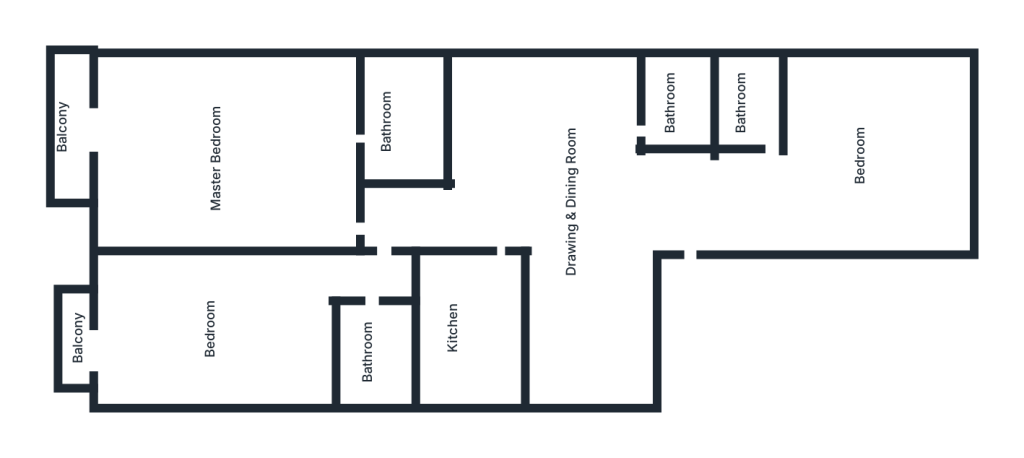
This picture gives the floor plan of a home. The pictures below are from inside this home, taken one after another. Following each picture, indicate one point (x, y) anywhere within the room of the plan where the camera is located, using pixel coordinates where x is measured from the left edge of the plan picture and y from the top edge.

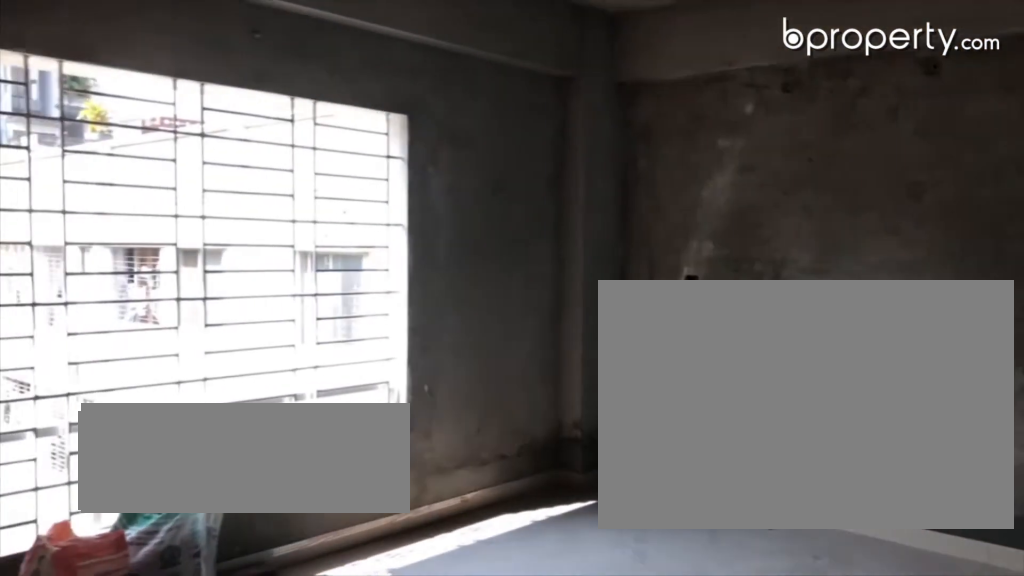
(850, 174)
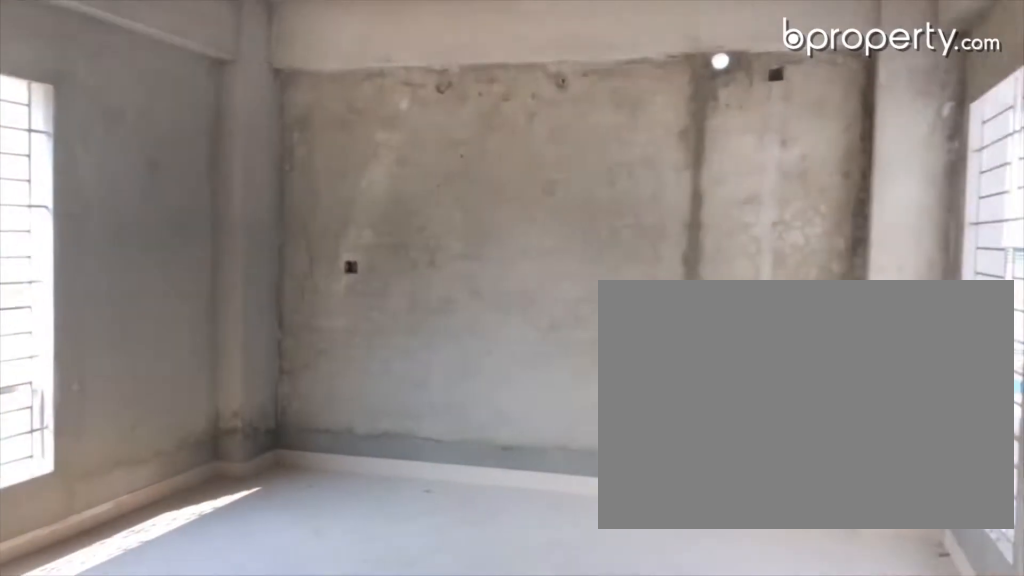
(850, 174)
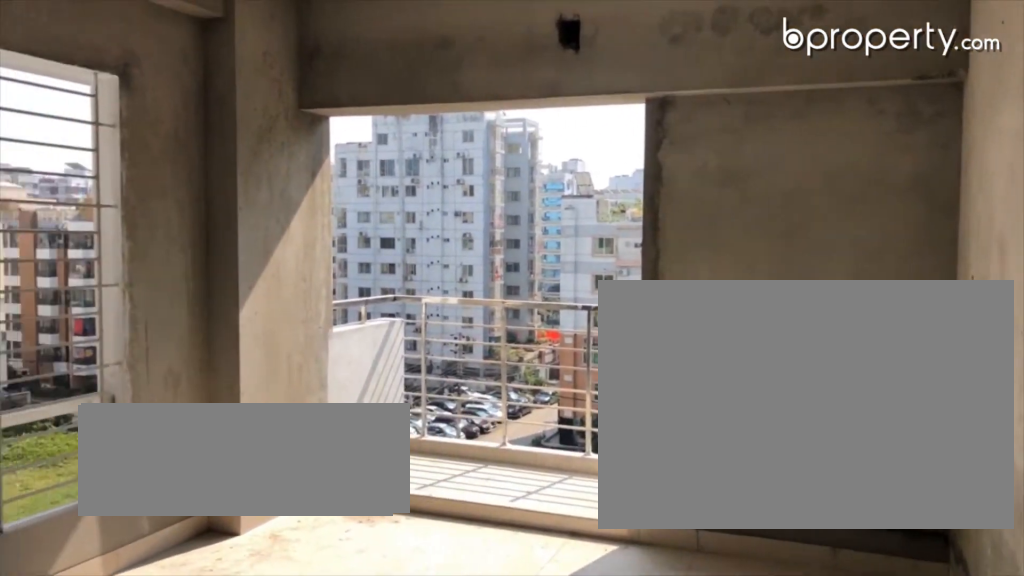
(240, 330)
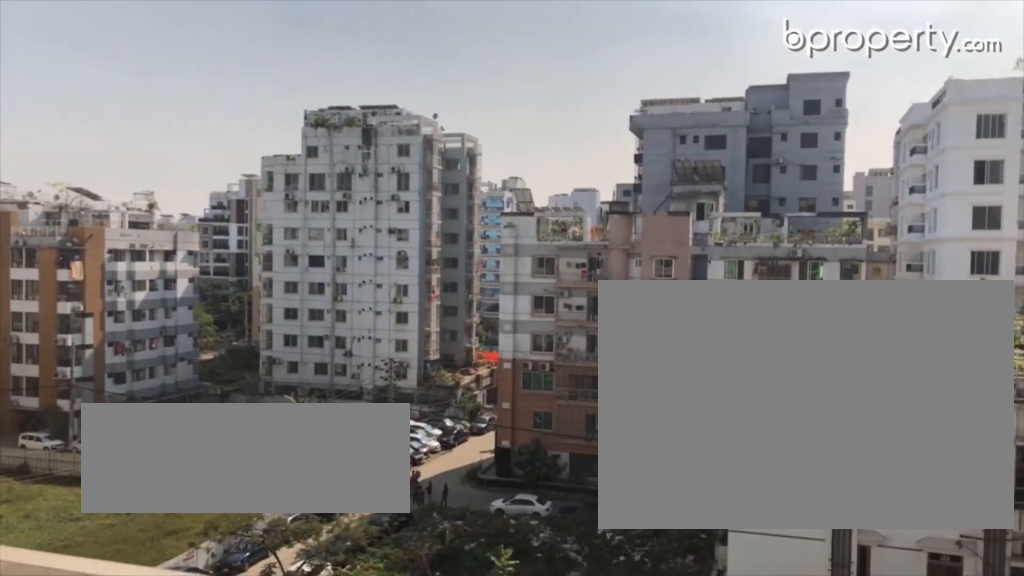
(73, 347)
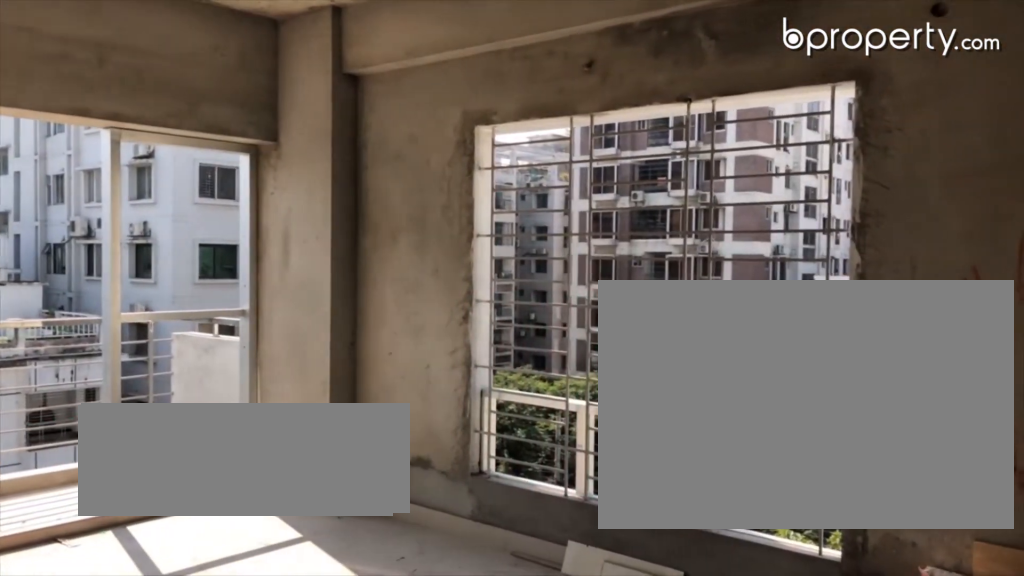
(231, 143)
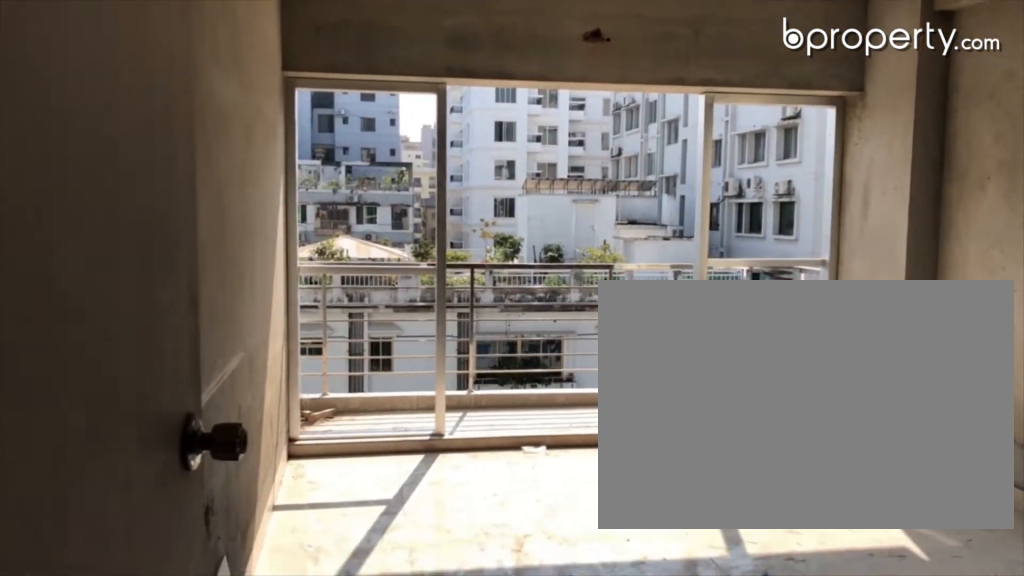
(231, 143)
